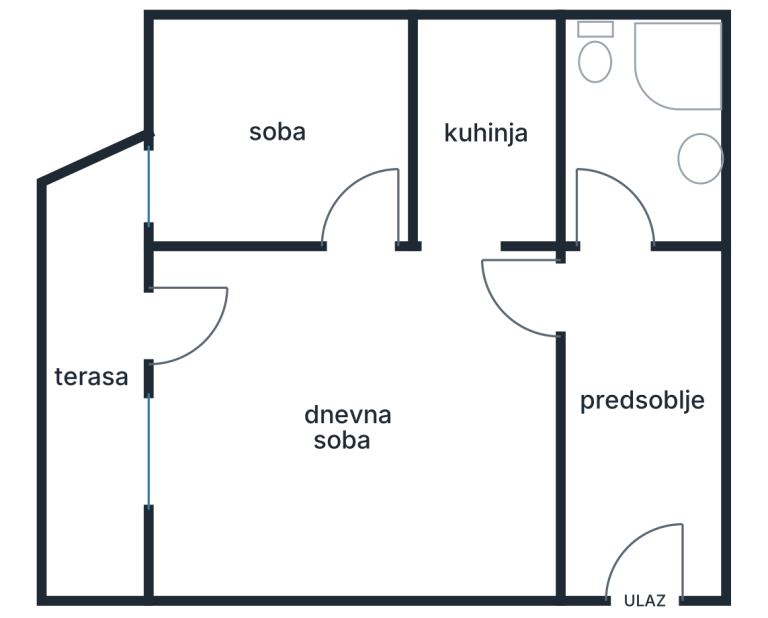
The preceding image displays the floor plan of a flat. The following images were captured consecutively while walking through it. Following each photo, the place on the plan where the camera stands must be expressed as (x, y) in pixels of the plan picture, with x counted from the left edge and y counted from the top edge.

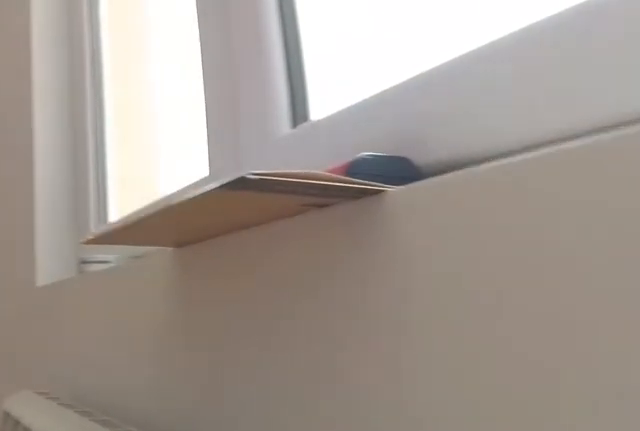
(181, 299)
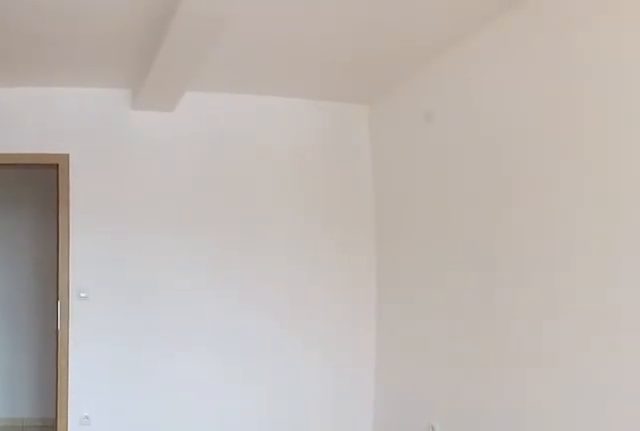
(149, 319)
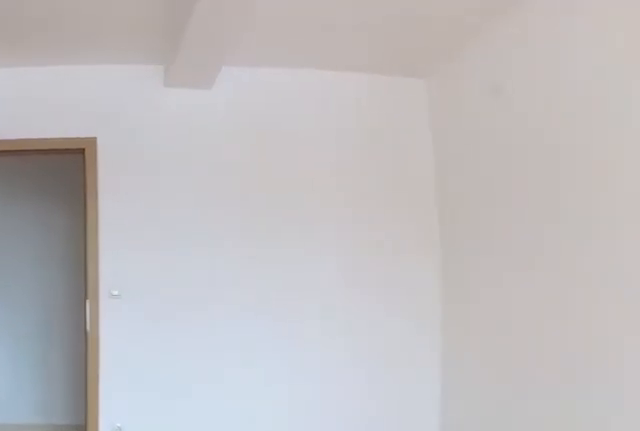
(188, 319)
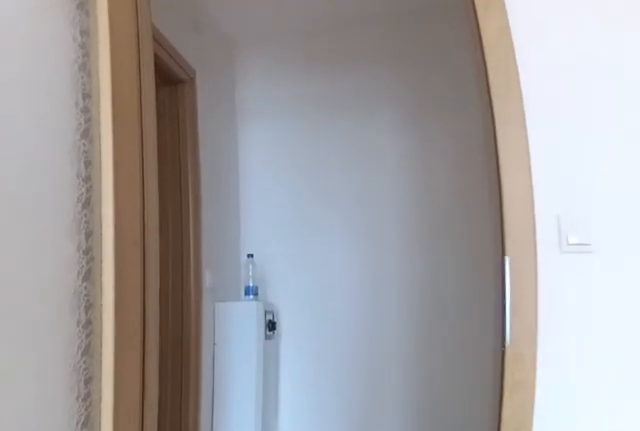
(392, 319)
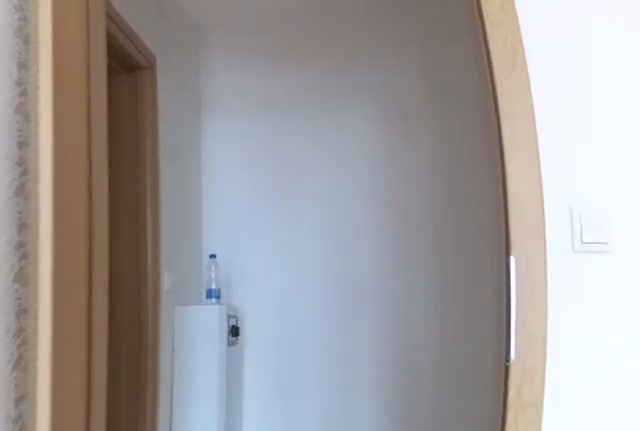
(411, 319)
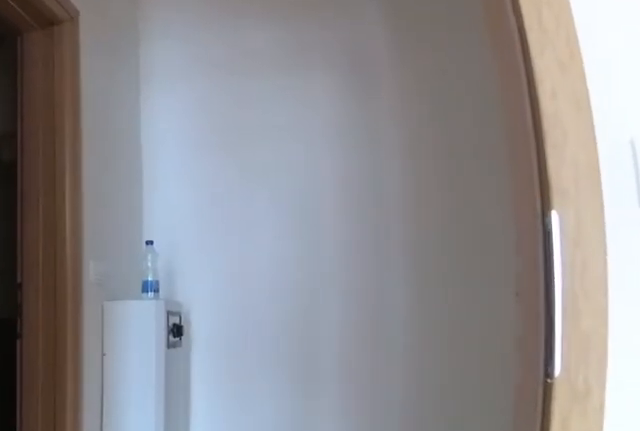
(447, 318)
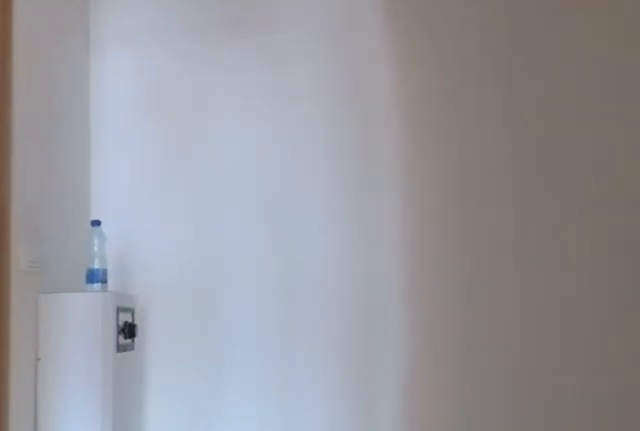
(483, 319)
